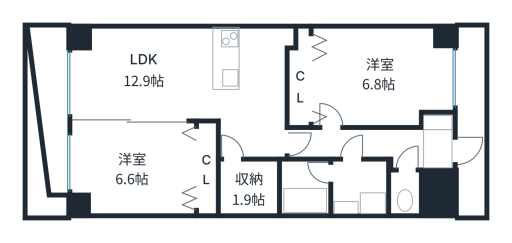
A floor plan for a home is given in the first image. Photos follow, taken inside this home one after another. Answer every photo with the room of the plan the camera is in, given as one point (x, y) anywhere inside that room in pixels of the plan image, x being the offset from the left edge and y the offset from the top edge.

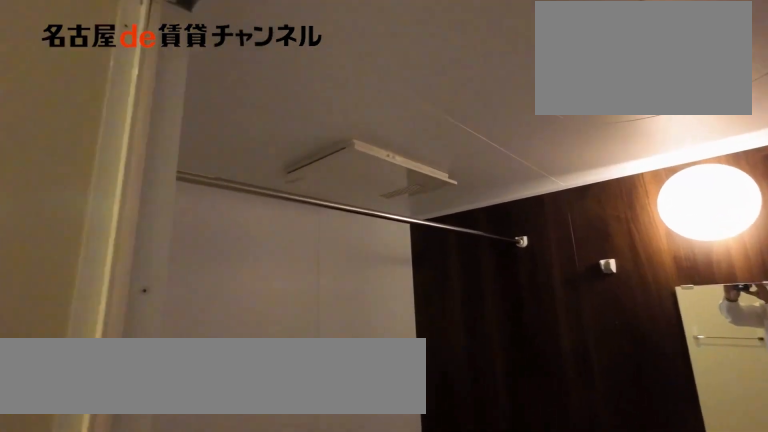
(304, 187)
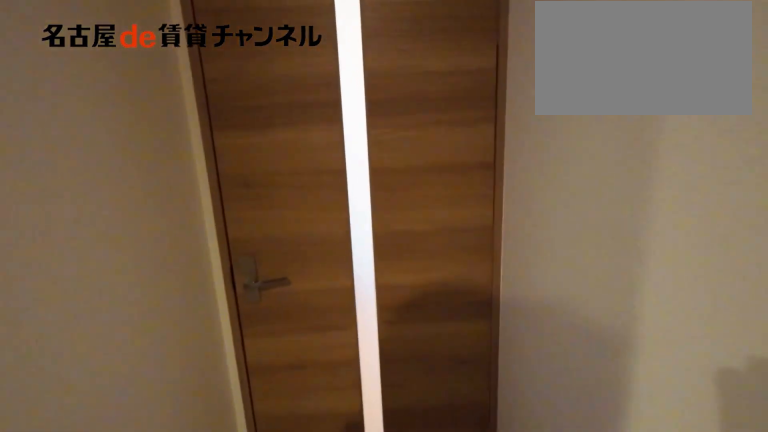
(359, 144)
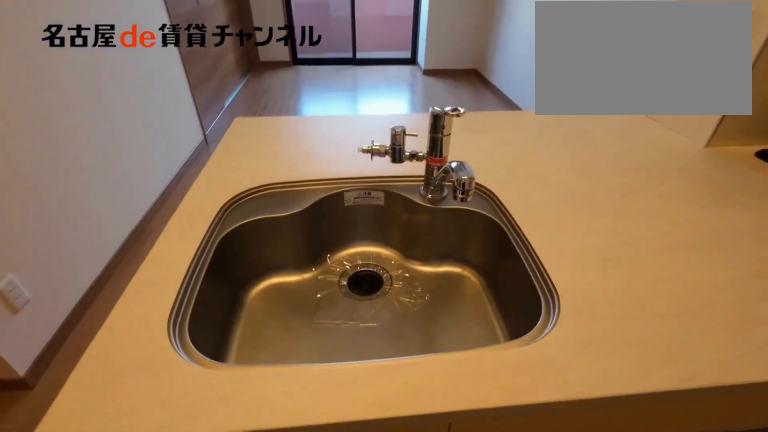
(254, 58)
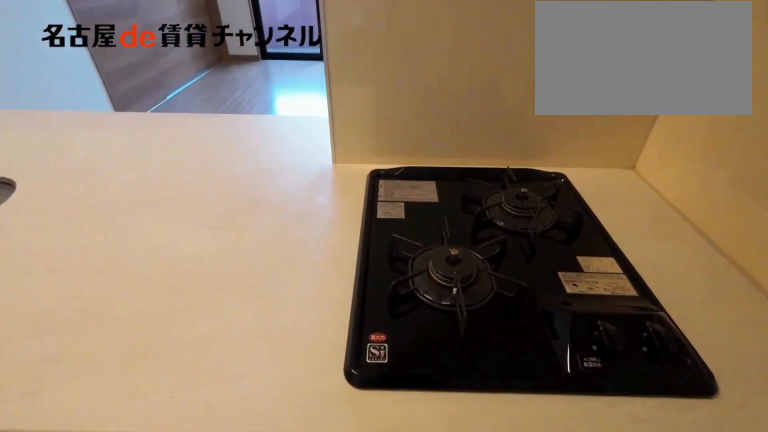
(254, 58)
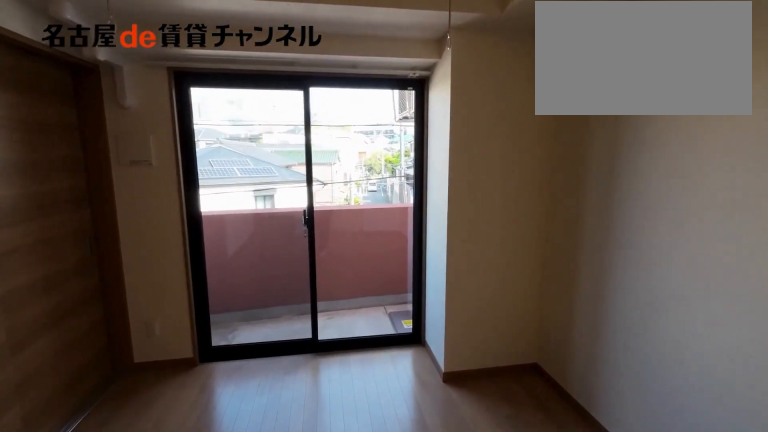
(188, 80)
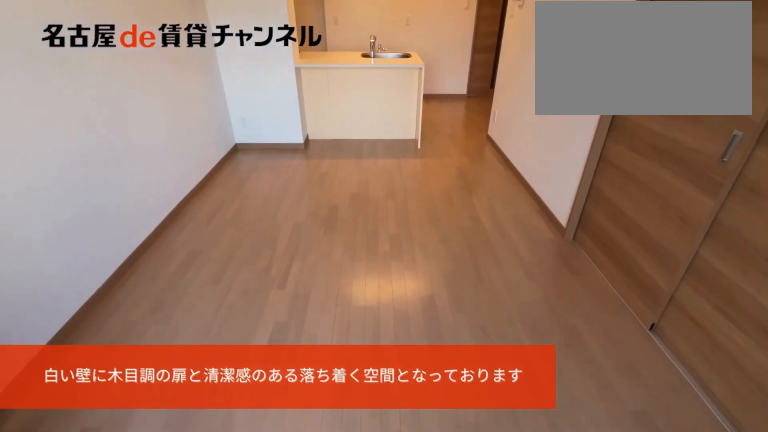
(188, 80)
